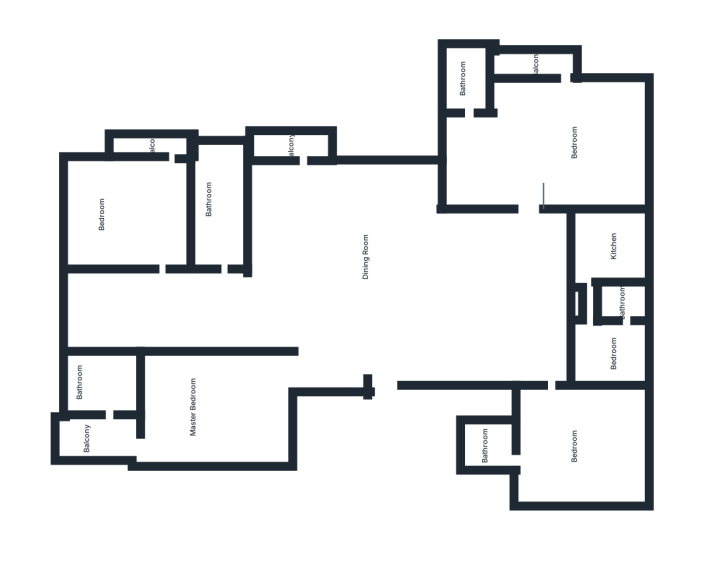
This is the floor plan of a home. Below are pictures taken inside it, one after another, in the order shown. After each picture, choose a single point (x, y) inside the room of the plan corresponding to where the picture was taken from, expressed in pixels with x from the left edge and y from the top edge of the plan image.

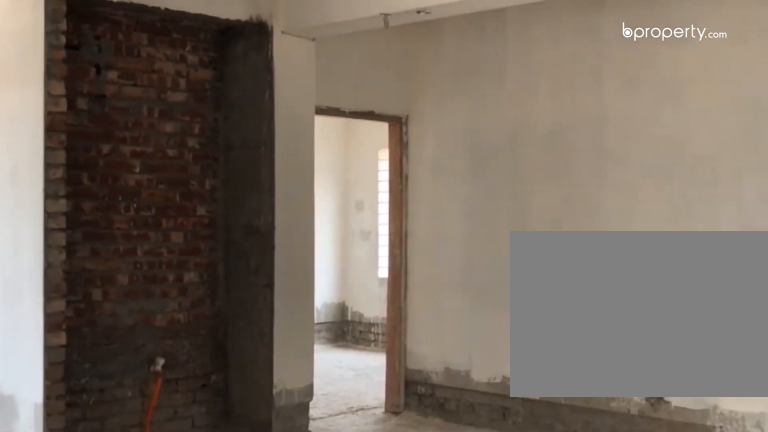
(394, 314)
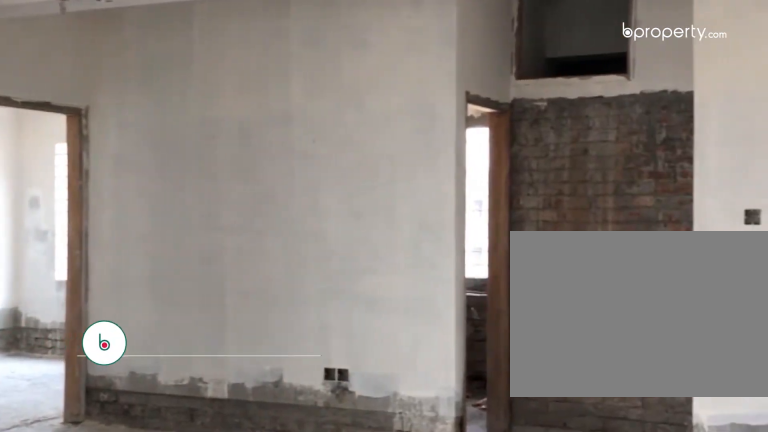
(394, 314)
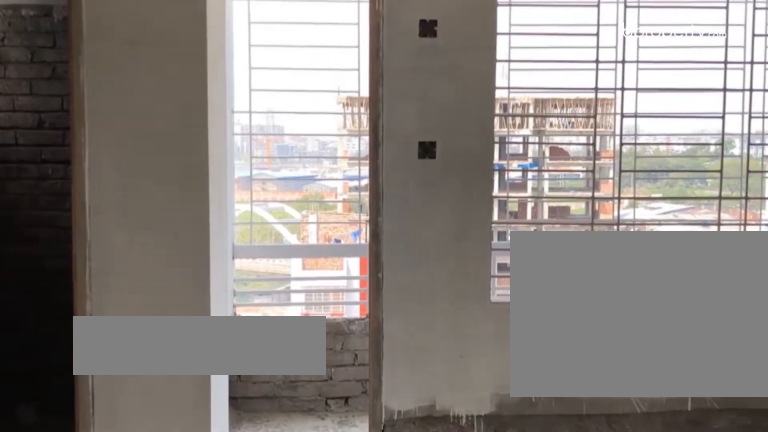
(544, 116)
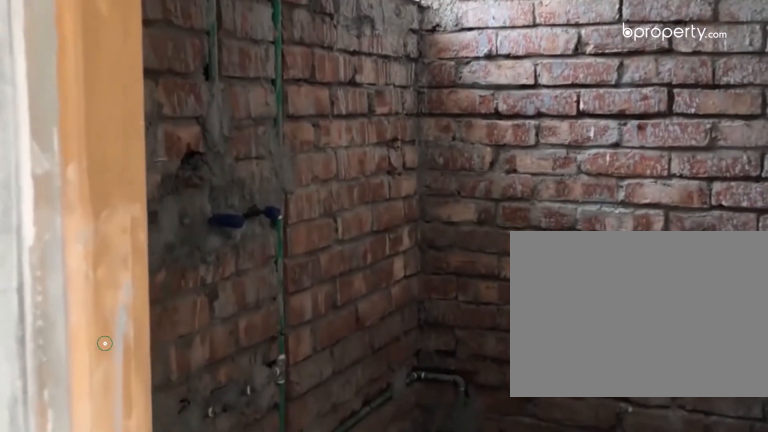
(467, 75)
